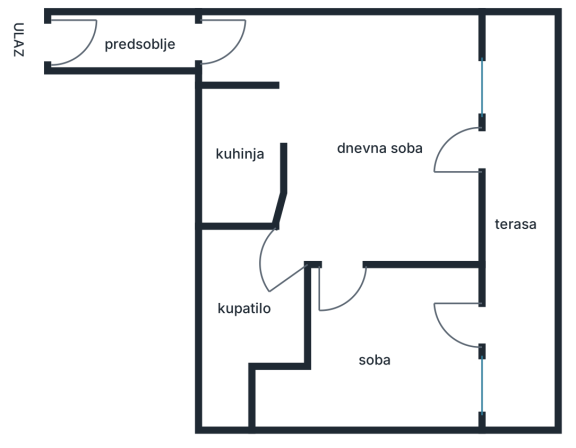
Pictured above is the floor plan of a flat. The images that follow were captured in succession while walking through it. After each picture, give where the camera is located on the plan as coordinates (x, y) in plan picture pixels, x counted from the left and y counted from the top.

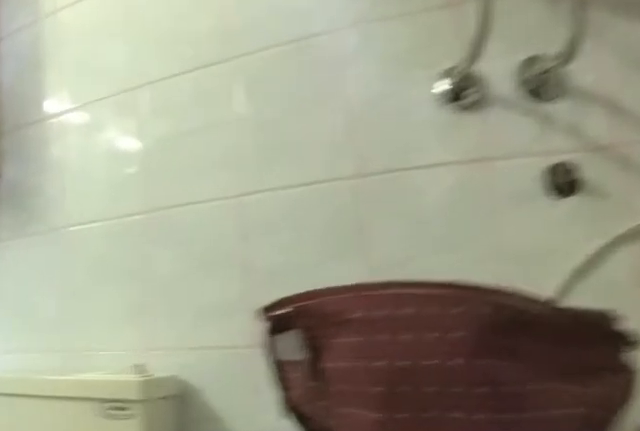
(268, 244)
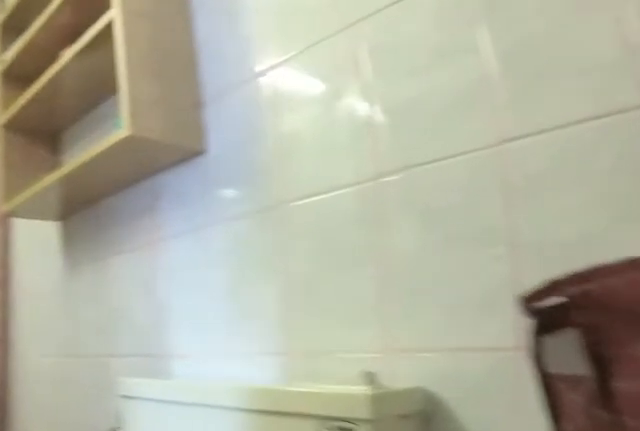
(266, 242)
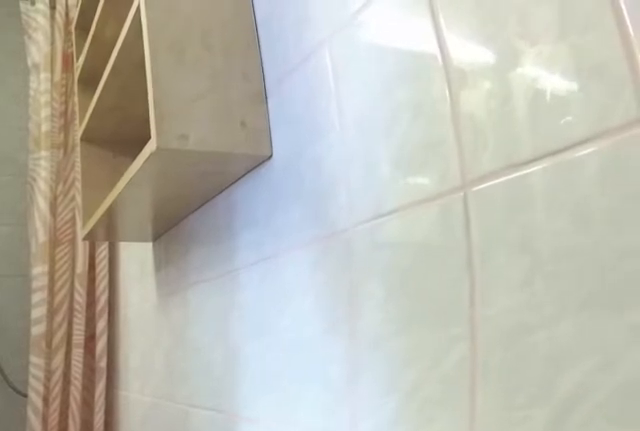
(257, 239)
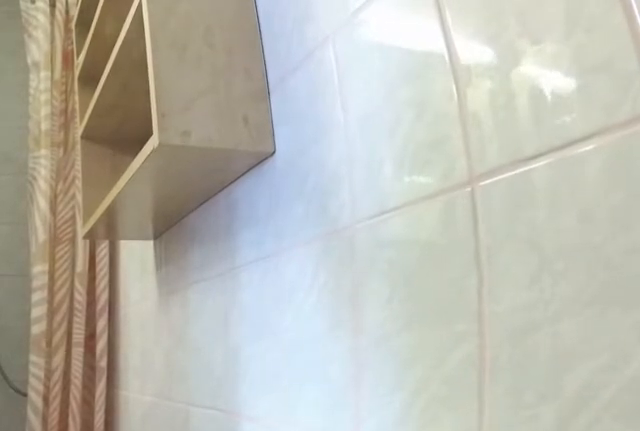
(257, 239)
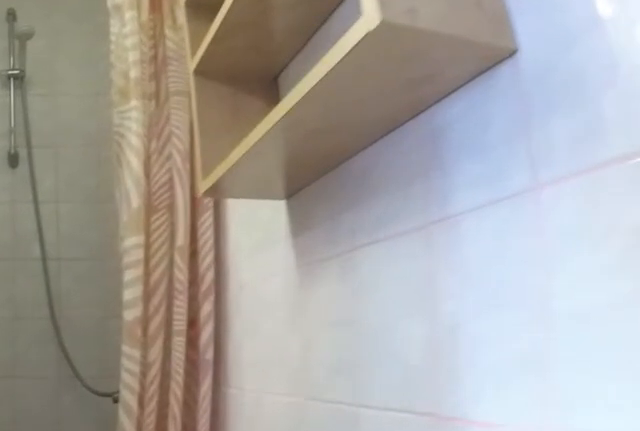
(247, 264)
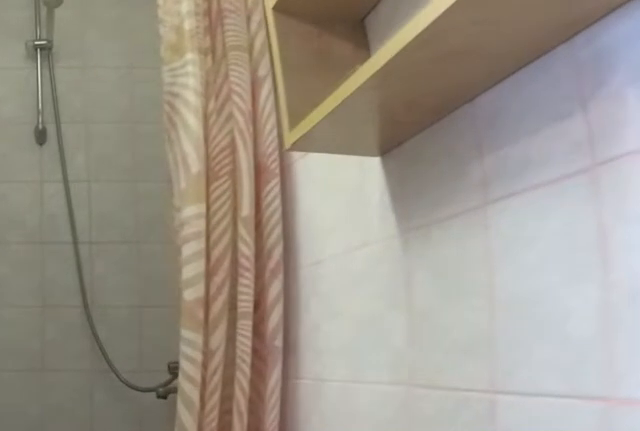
(238, 285)
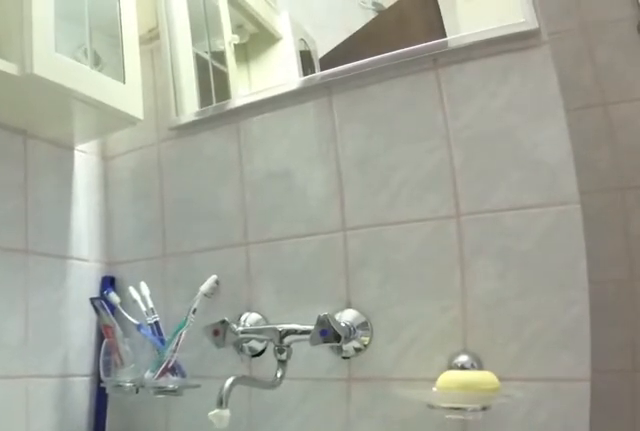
(274, 260)
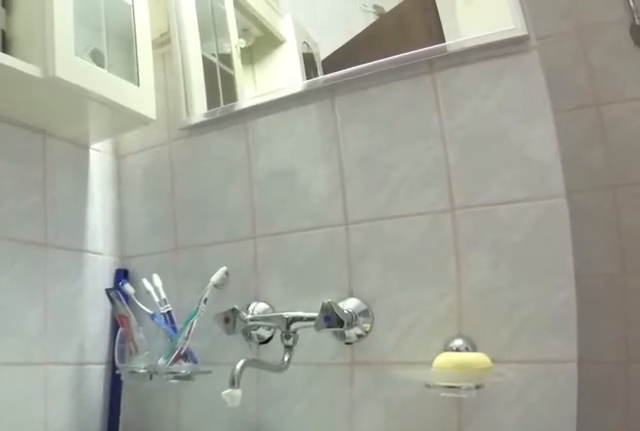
(280, 253)
